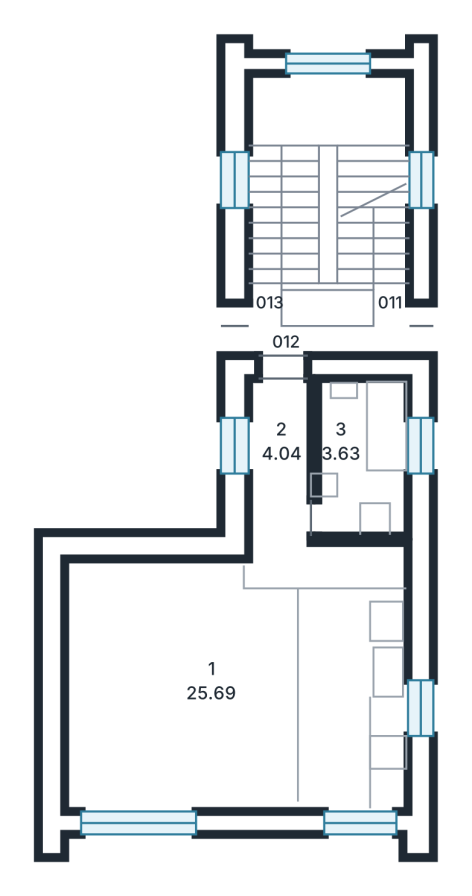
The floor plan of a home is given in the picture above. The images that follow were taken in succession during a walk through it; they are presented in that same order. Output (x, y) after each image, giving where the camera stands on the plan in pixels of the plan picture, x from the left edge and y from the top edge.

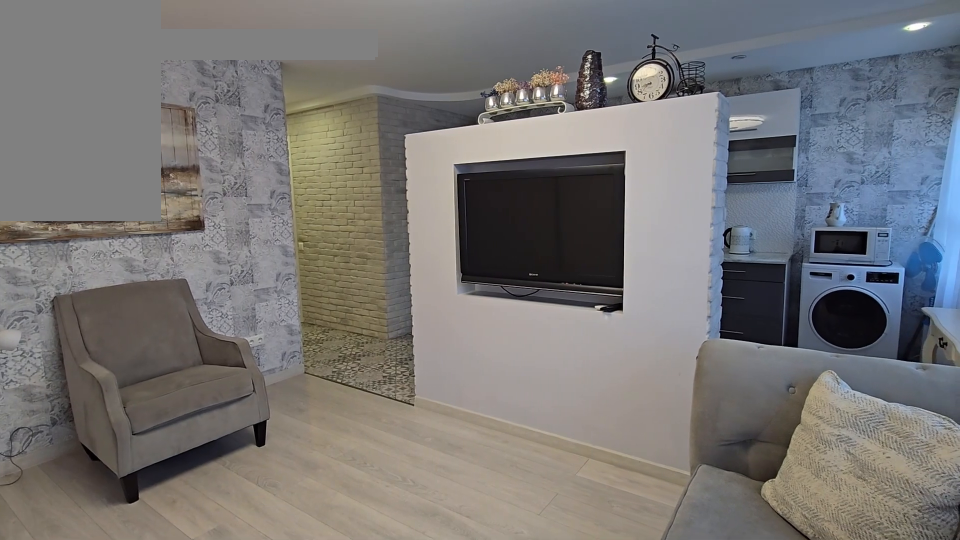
(126, 654)
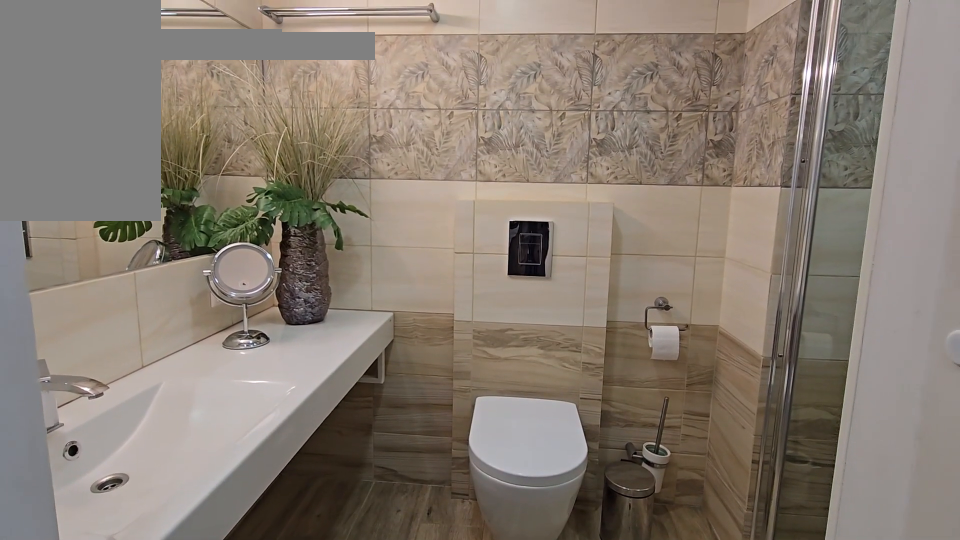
(365, 458)
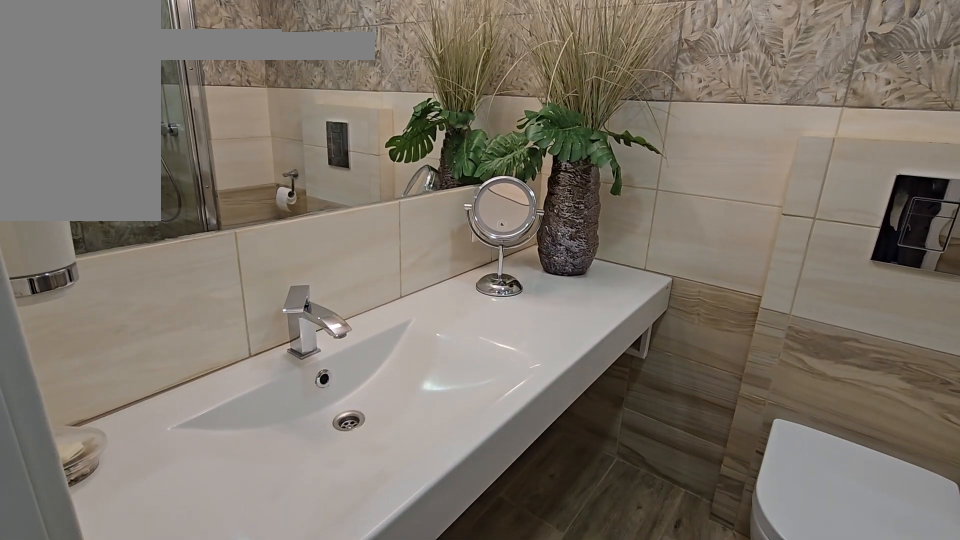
(364, 458)
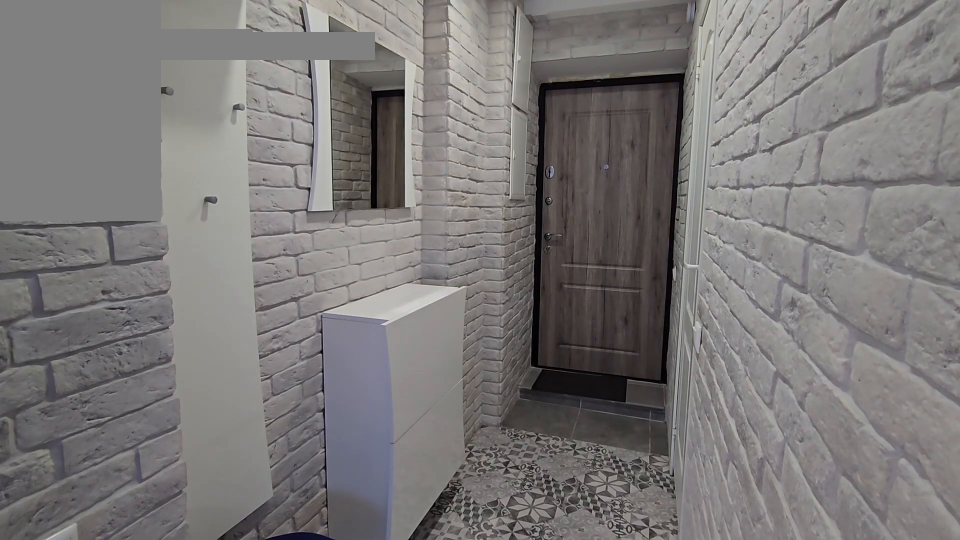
(294, 458)
